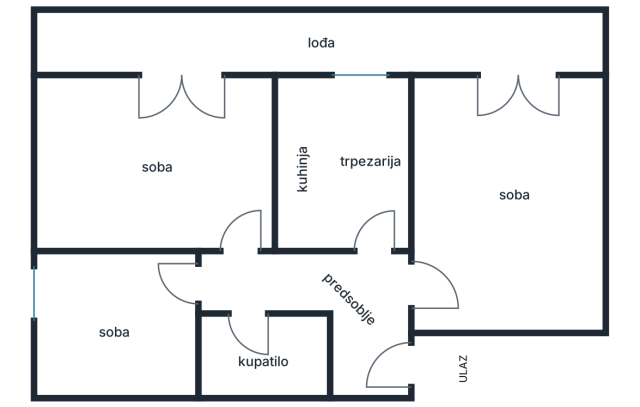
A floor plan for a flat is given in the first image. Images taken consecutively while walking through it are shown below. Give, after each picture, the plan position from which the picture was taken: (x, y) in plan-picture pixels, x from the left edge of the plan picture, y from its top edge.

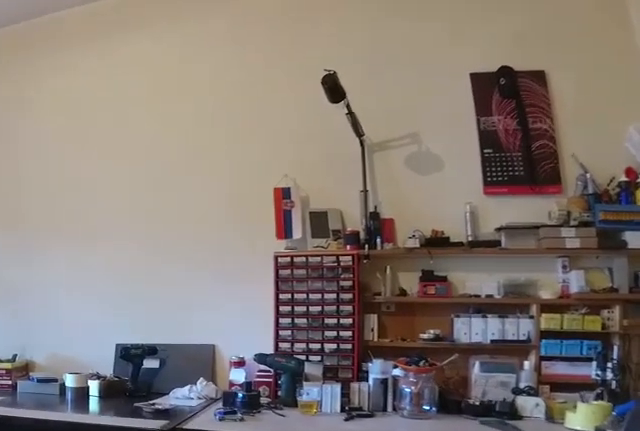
(453, 260)
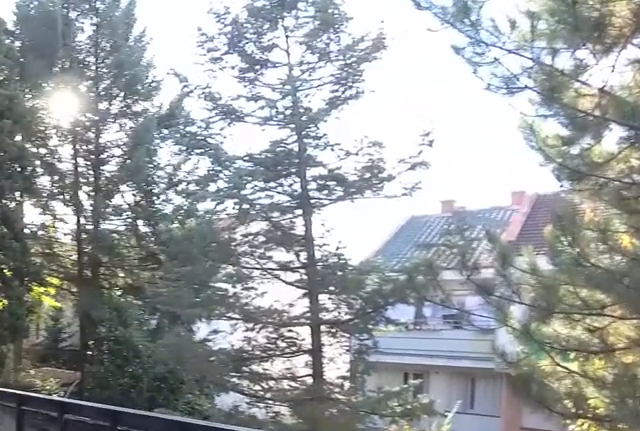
(531, 68)
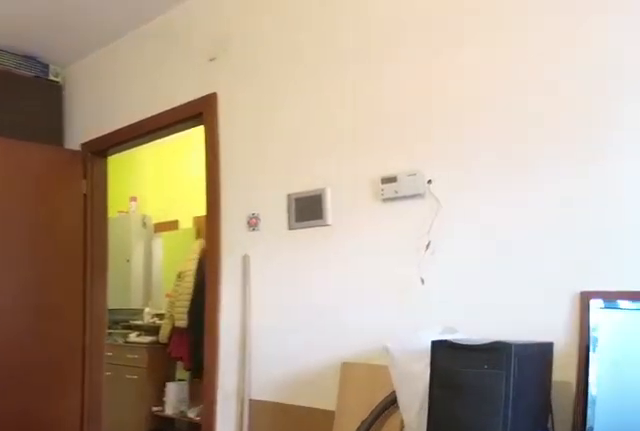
(504, 120)
